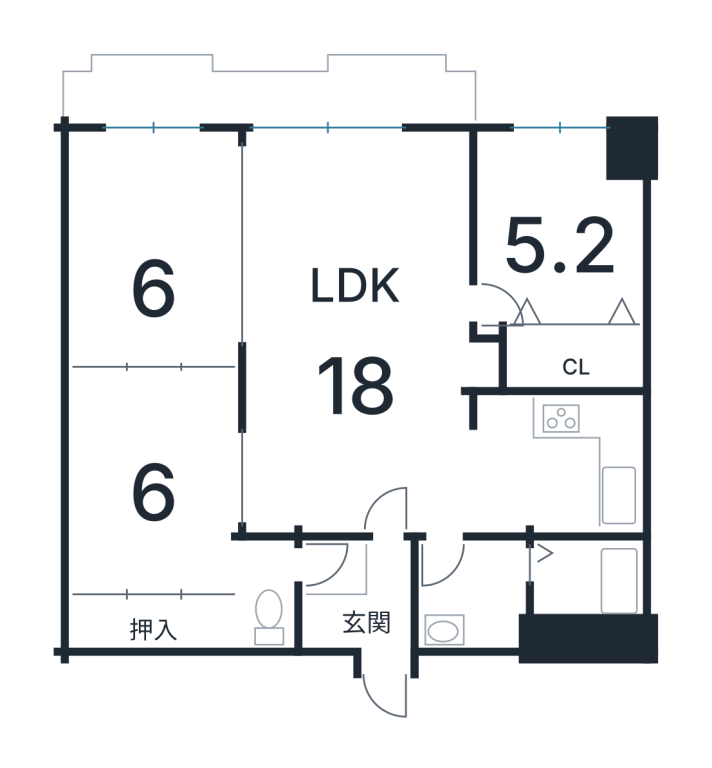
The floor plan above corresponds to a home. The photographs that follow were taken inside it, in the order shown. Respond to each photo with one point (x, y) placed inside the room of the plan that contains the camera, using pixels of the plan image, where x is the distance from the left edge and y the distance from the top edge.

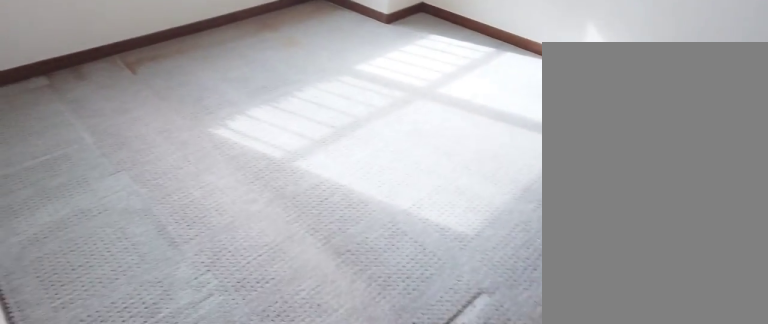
(546, 232)
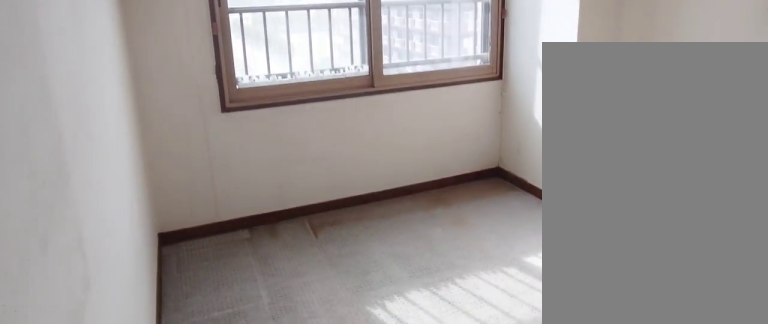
(546, 232)
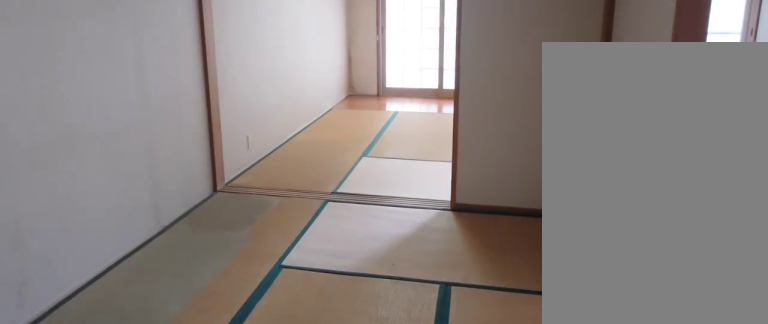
(142, 483)
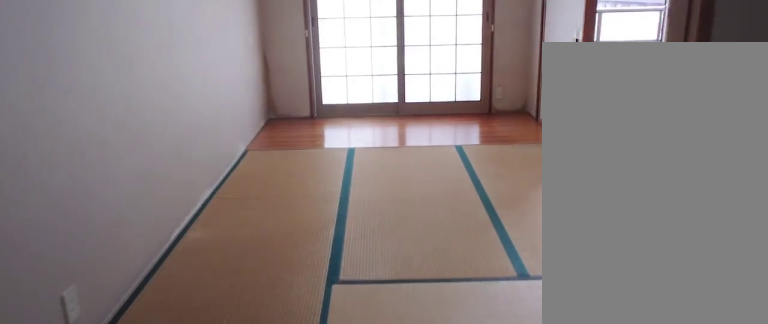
(154, 270)
